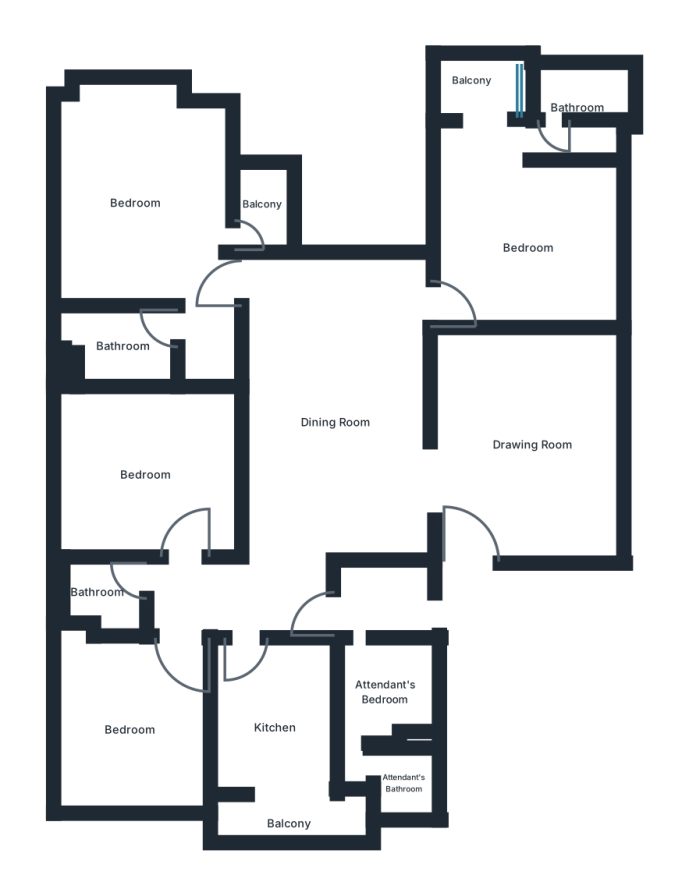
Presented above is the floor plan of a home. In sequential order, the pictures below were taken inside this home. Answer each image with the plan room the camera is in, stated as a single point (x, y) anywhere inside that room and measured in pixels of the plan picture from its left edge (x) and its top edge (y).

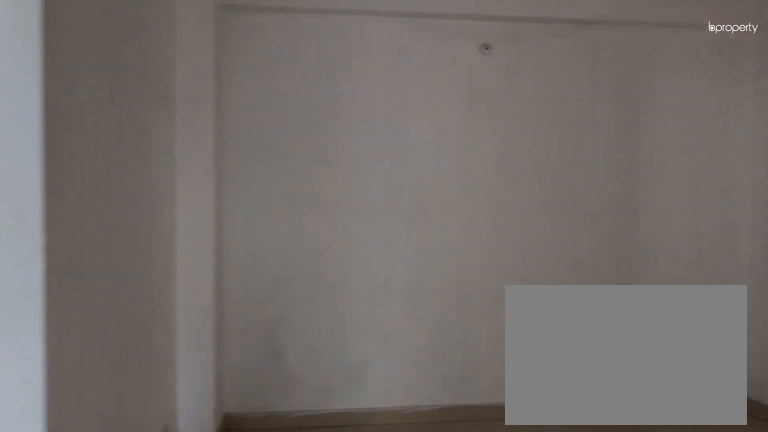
(531, 447)
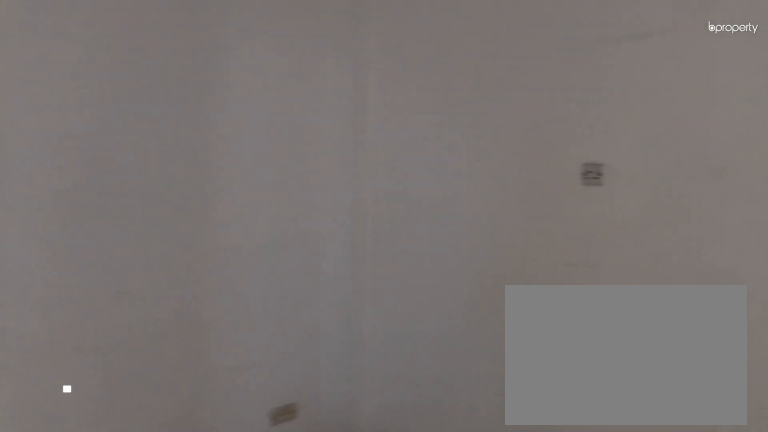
(531, 447)
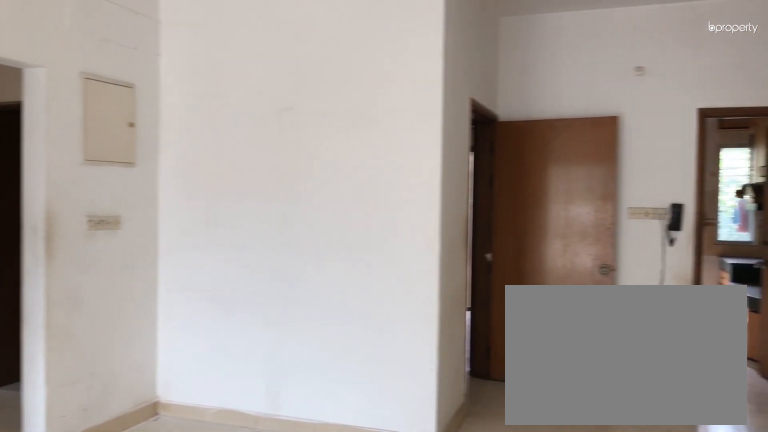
(333, 422)
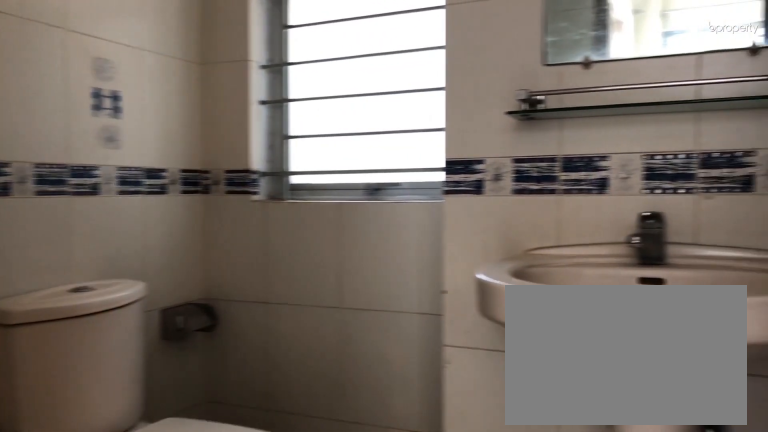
(577, 110)
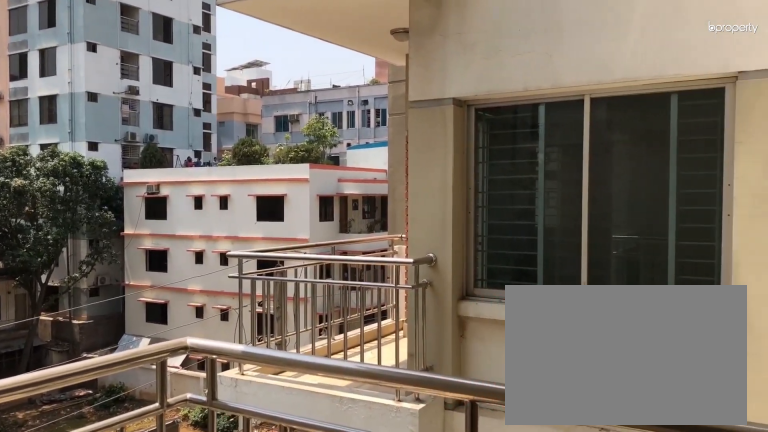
(262, 204)
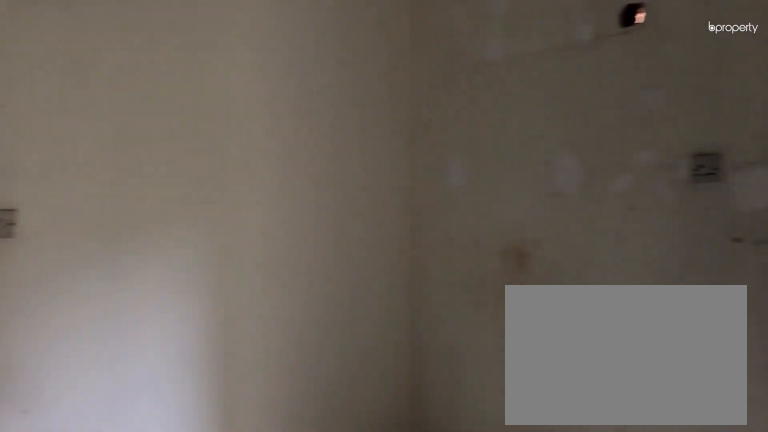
(144, 476)
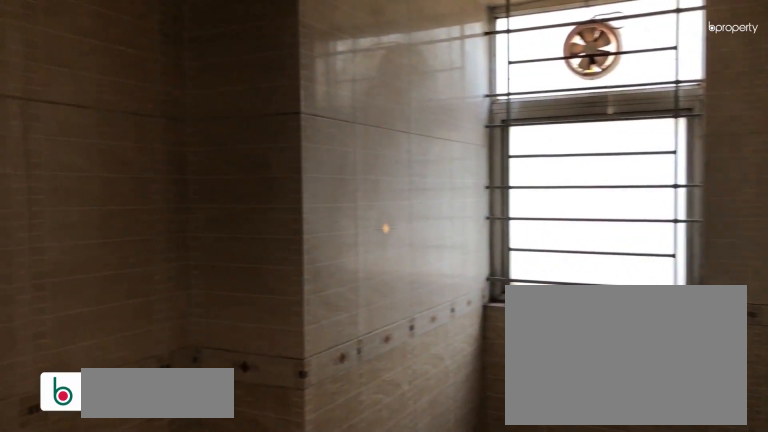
(94, 593)
